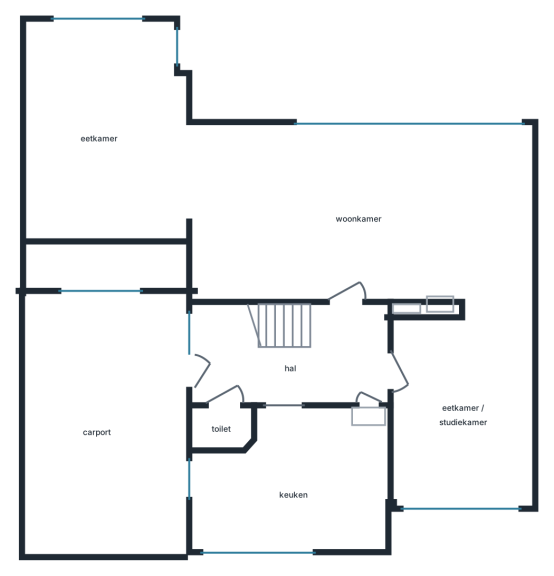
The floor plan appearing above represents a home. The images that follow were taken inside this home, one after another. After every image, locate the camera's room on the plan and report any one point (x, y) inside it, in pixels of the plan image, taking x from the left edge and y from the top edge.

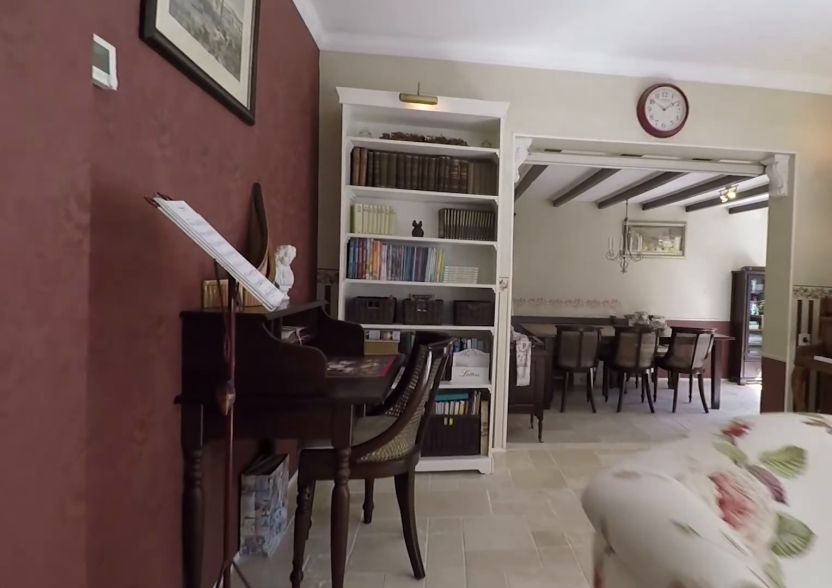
(359, 214)
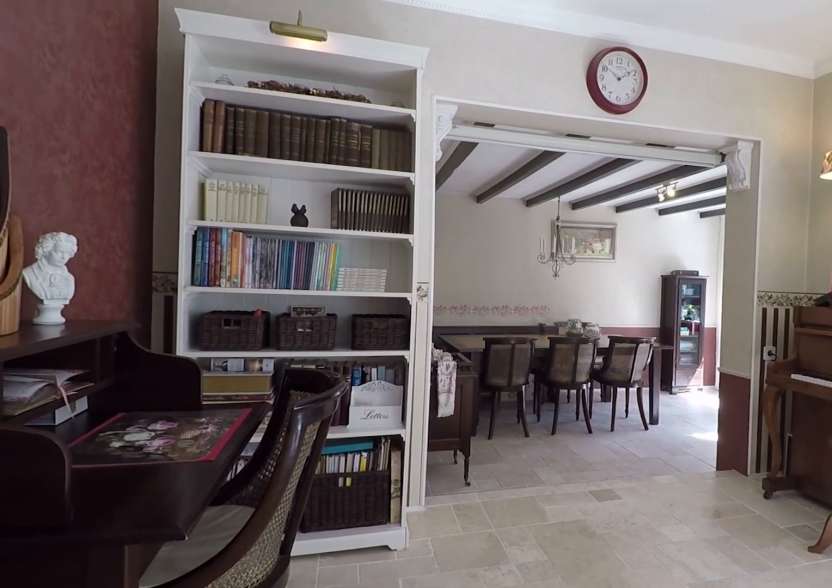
(359, 214)
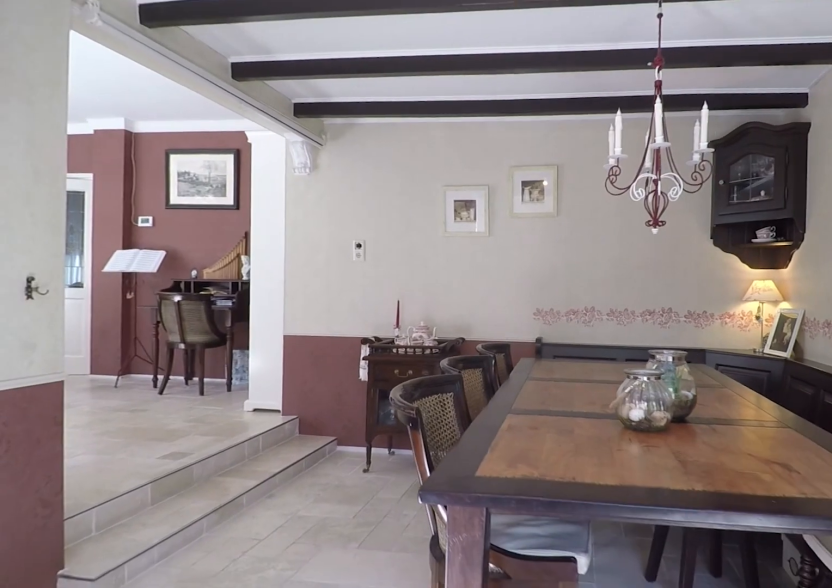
(109, 139)
